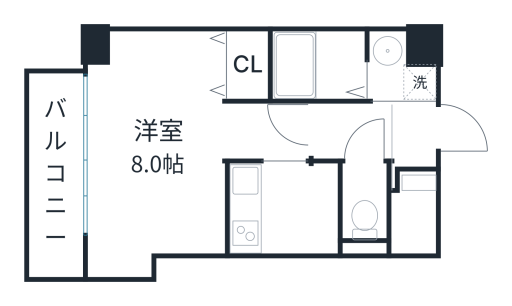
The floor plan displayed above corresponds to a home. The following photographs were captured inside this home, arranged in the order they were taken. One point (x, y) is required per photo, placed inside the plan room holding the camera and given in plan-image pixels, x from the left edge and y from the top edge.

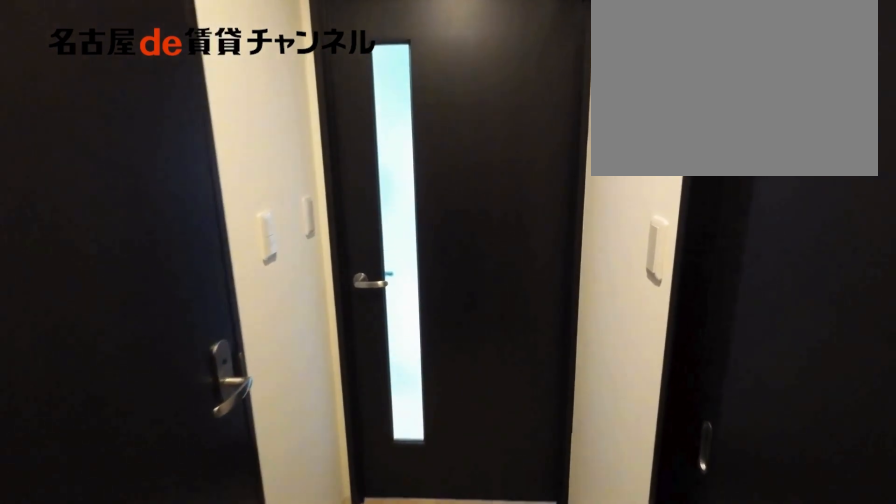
(352, 131)
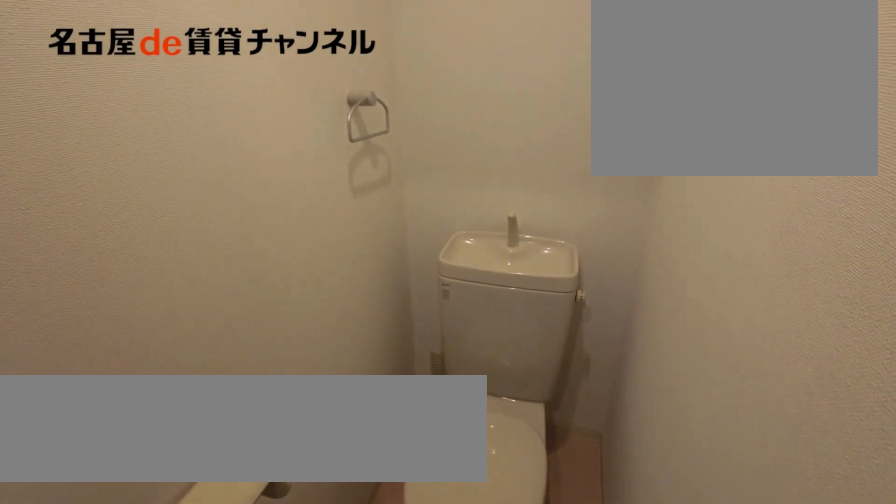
(364, 202)
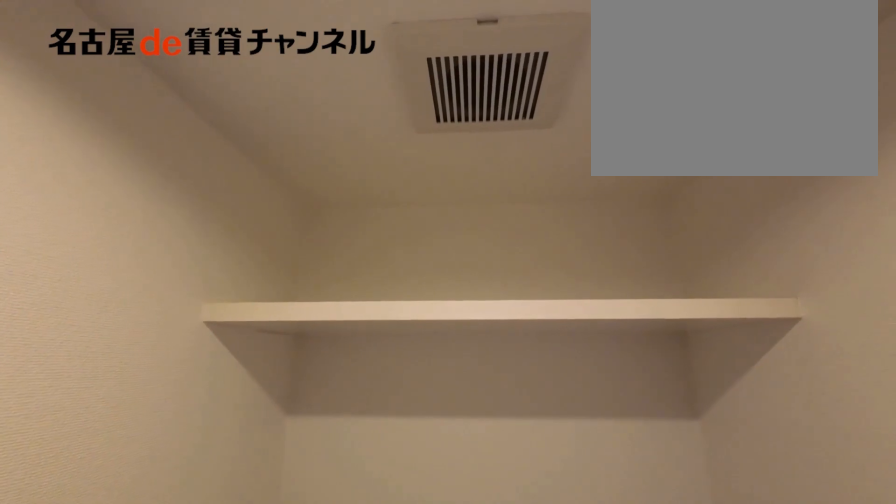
(364, 202)
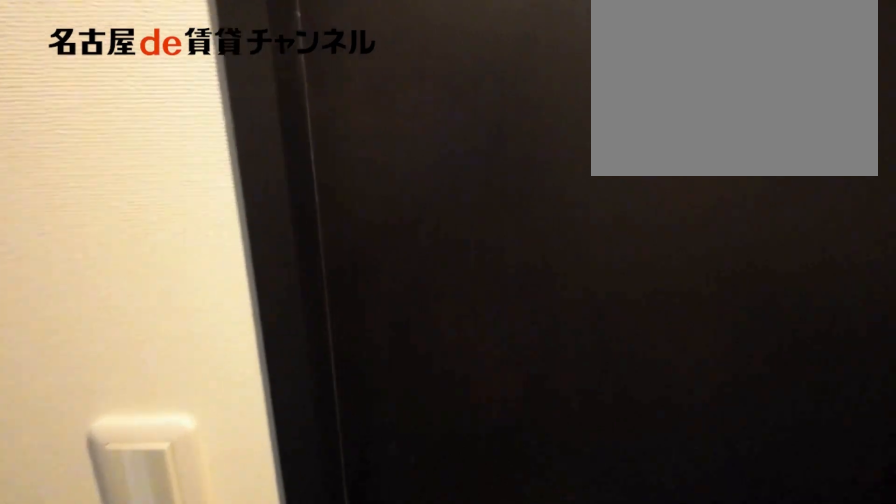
(352, 131)
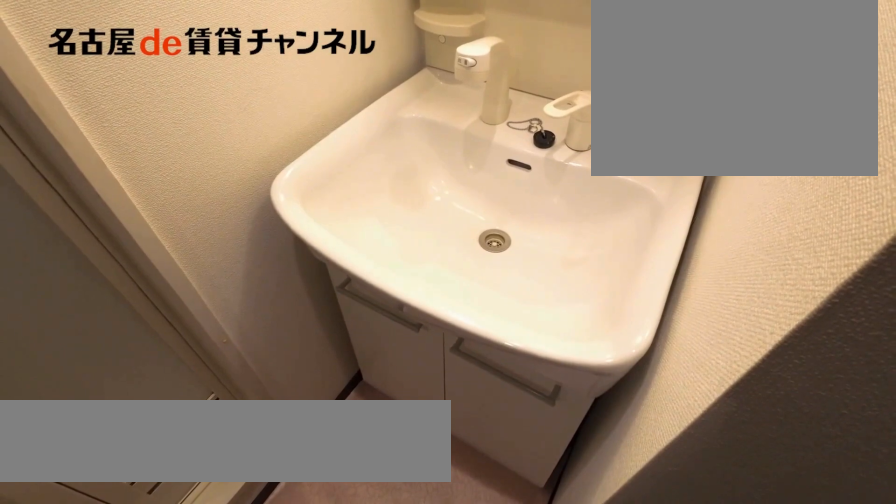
(398, 69)
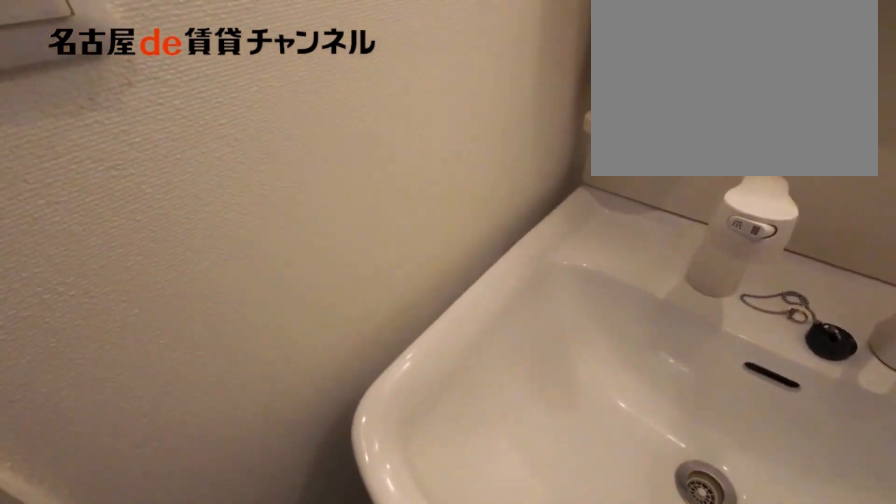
(398, 69)
